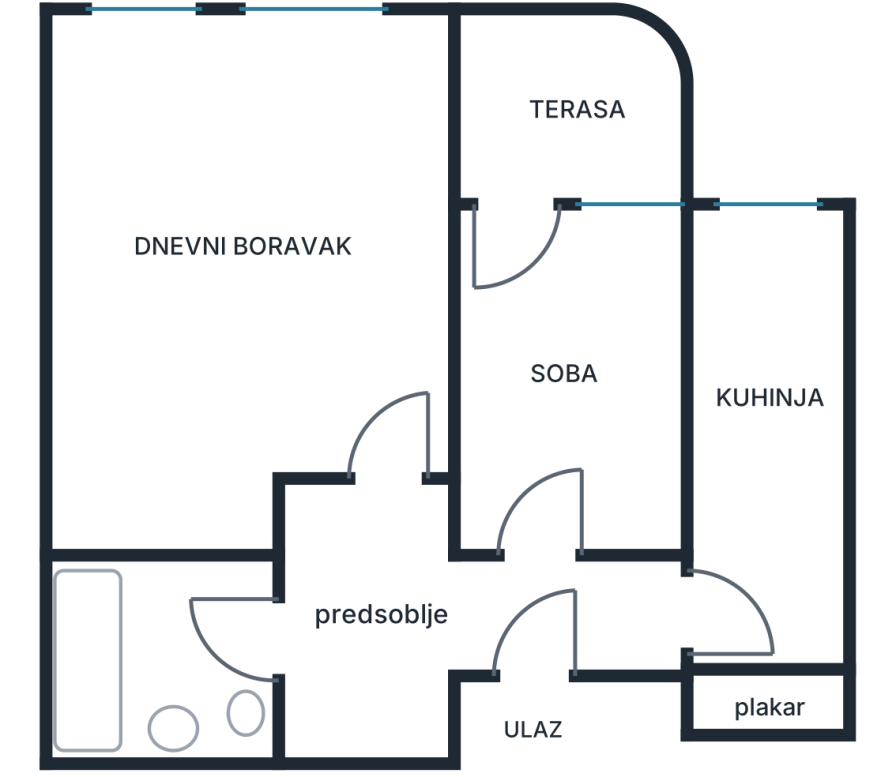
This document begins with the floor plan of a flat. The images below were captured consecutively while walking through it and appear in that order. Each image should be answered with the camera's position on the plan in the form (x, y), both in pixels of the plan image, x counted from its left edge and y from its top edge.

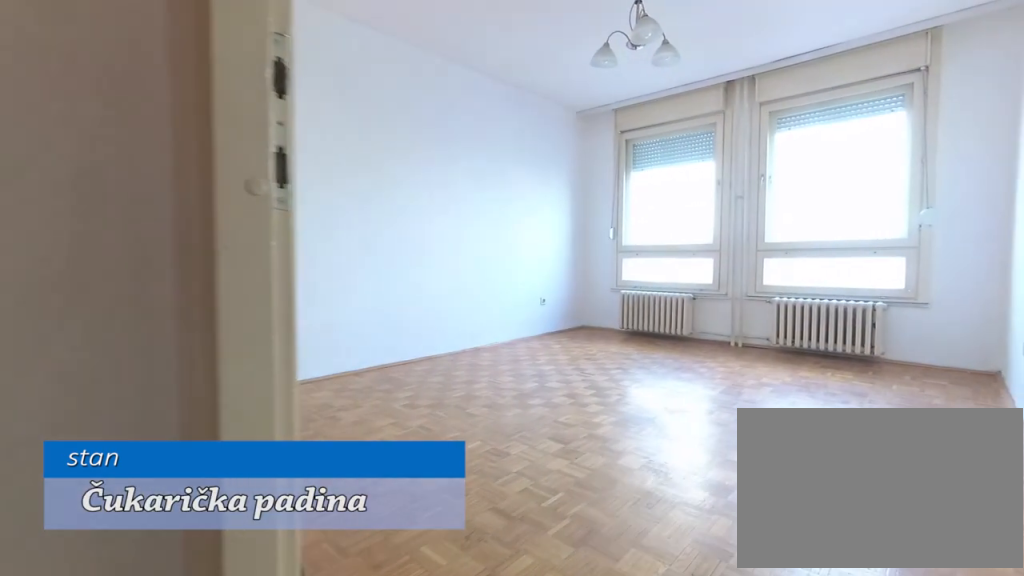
(384, 544)
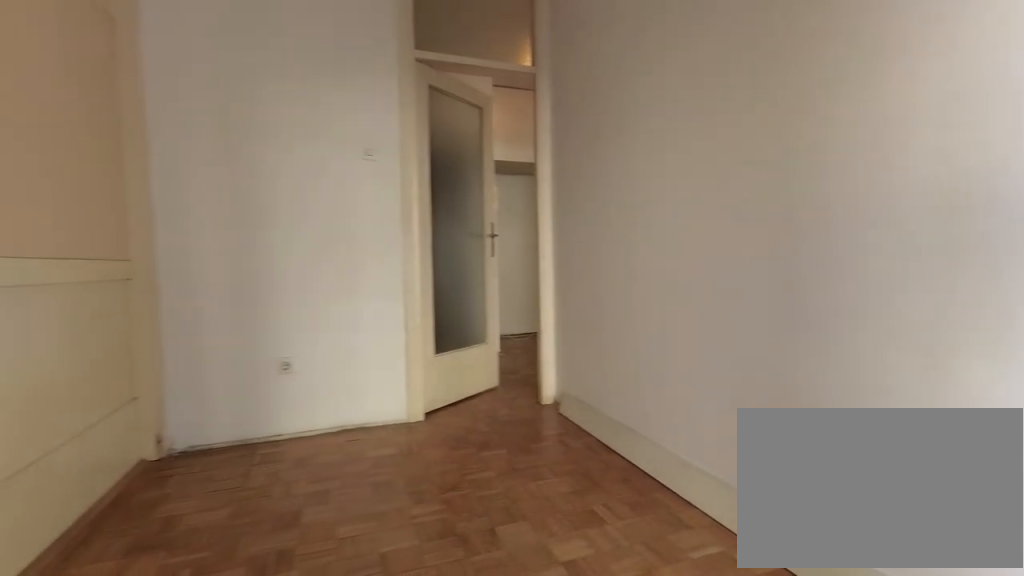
(558, 219)
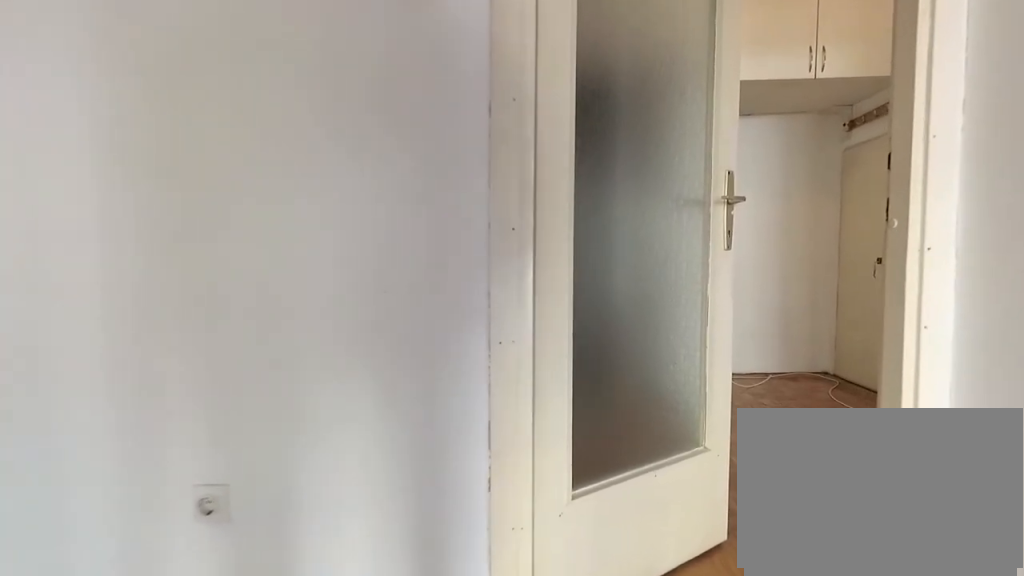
(539, 403)
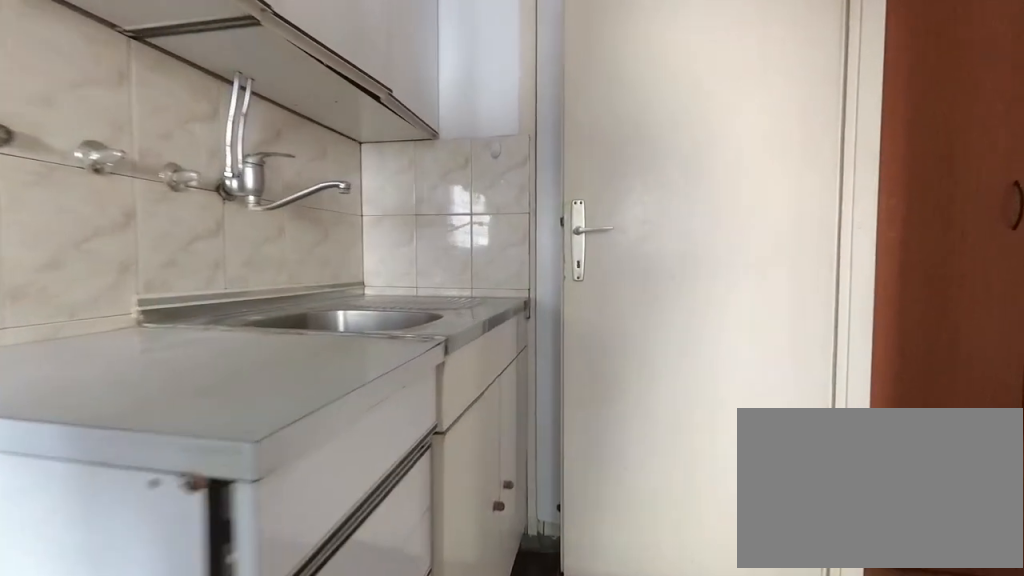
(763, 484)
